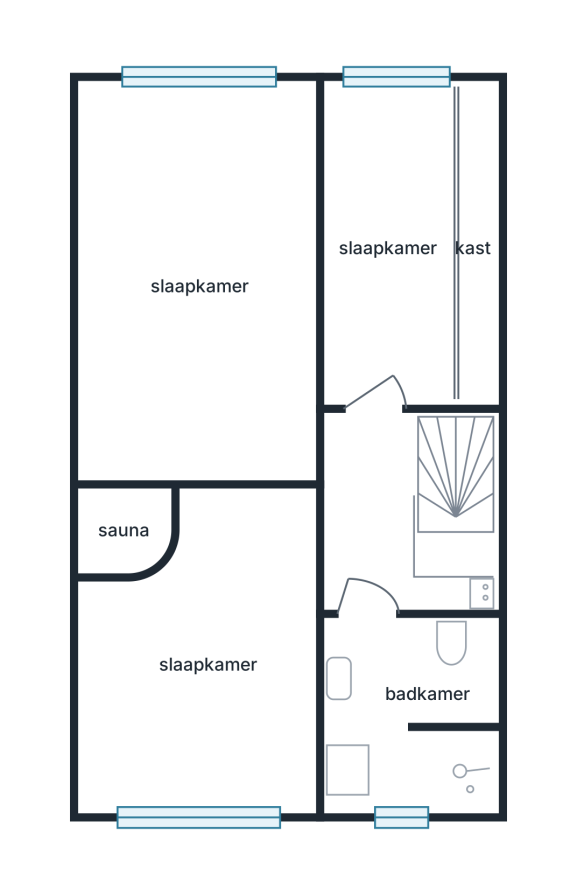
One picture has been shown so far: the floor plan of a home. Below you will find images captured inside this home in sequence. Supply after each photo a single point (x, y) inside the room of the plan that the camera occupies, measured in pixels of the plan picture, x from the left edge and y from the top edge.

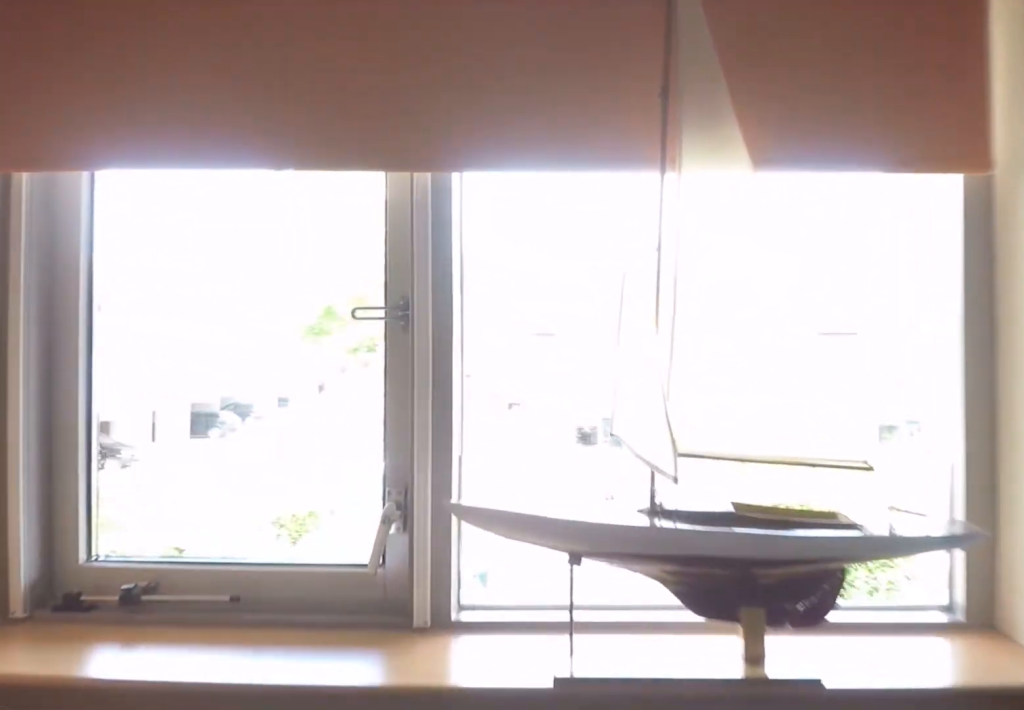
(387, 245)
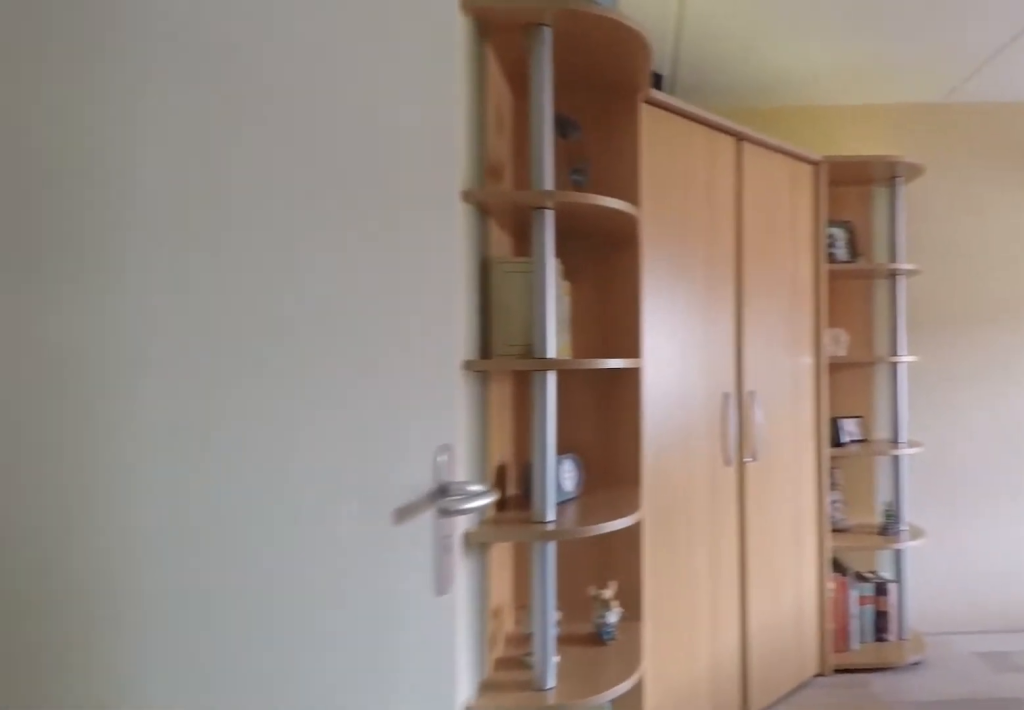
(135, 217)
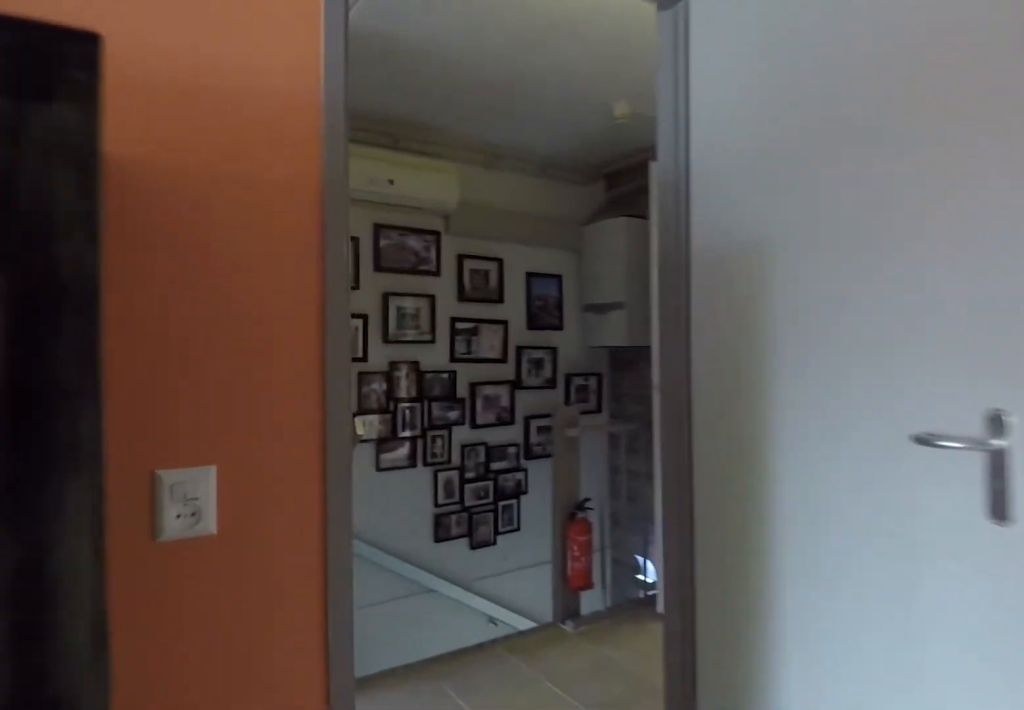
(135, 217)
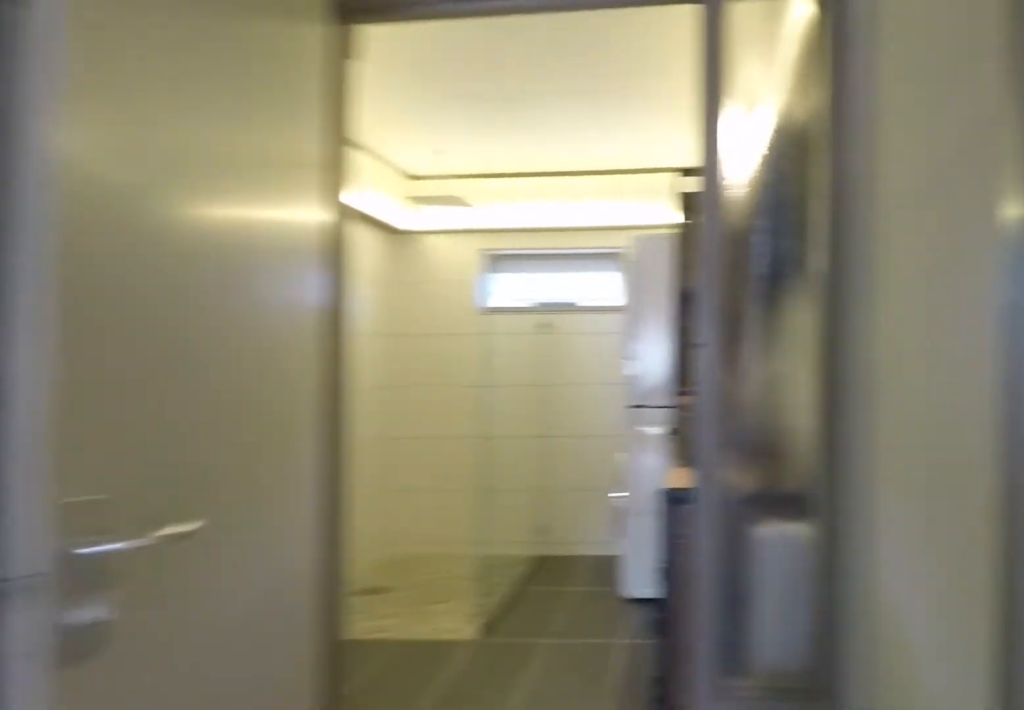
(377, 518)
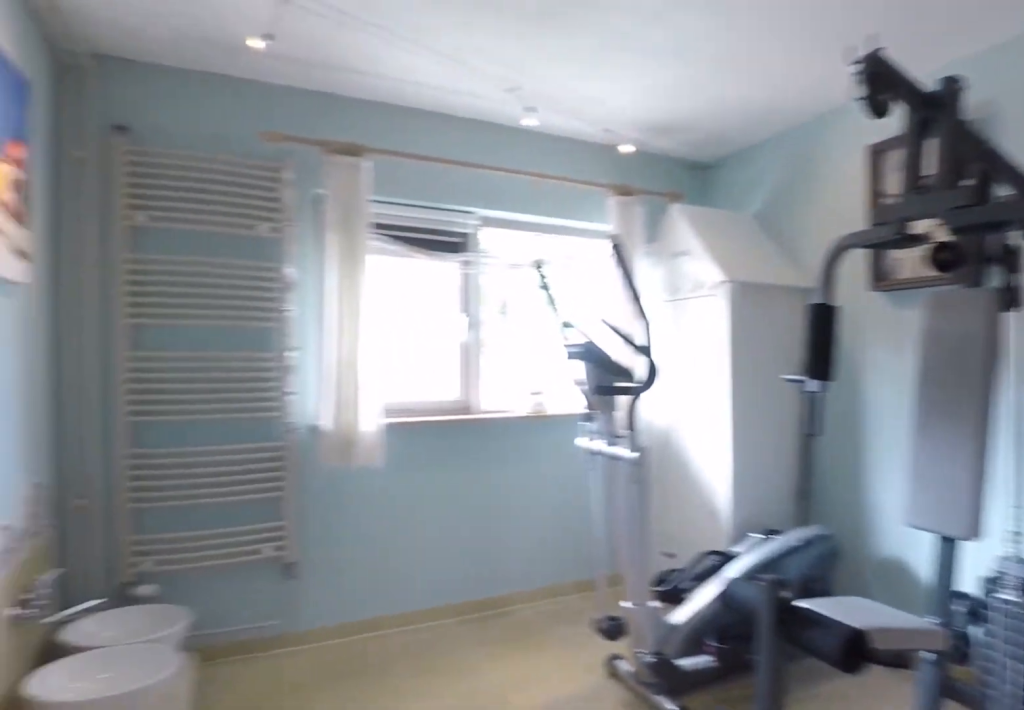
(208, 662)
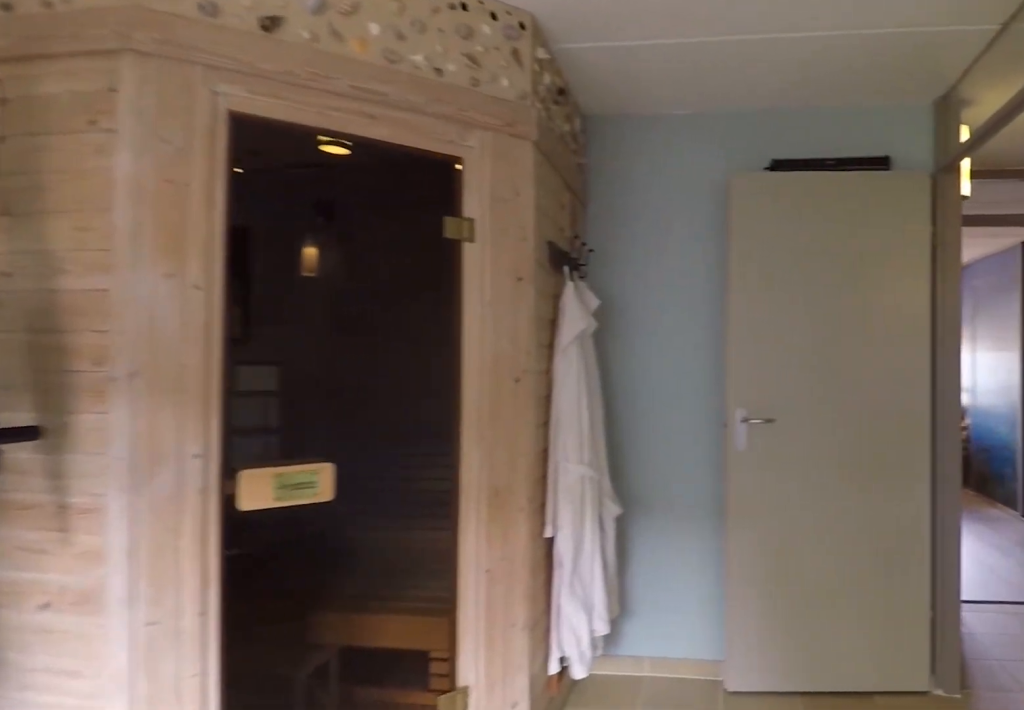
(208, 662)
